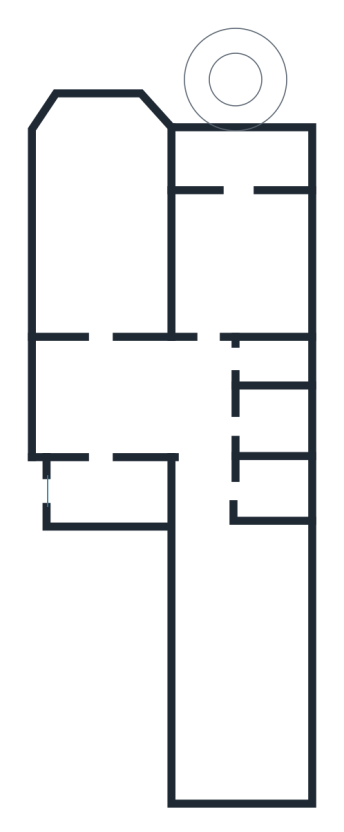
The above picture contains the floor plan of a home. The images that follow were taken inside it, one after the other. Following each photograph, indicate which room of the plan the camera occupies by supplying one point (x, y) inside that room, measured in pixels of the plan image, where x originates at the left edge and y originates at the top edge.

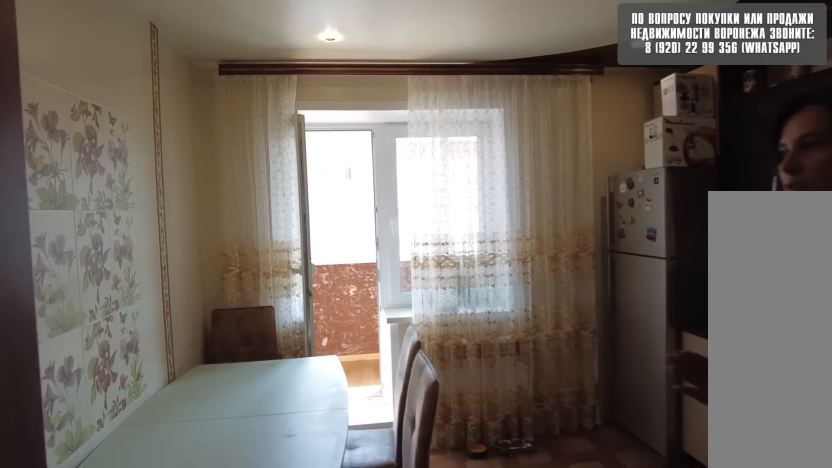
(201, 391)
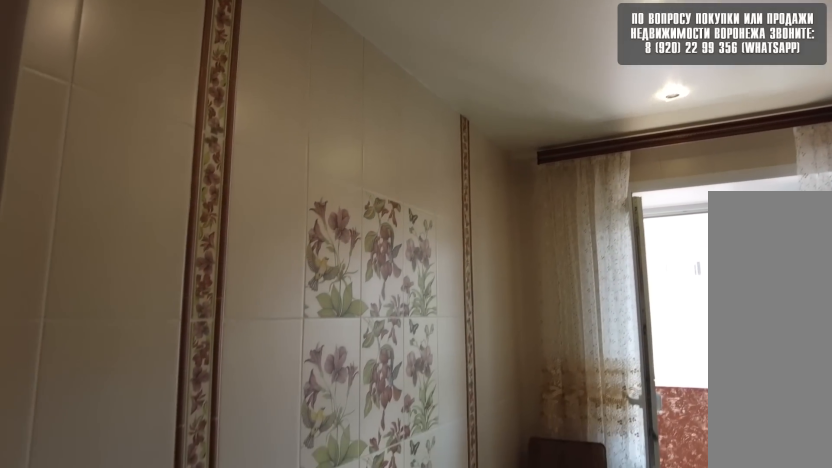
(245, 293)
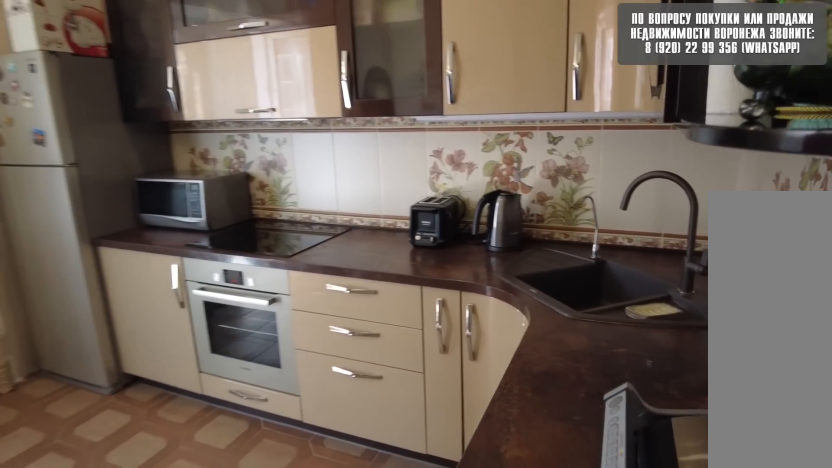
(245, 293)
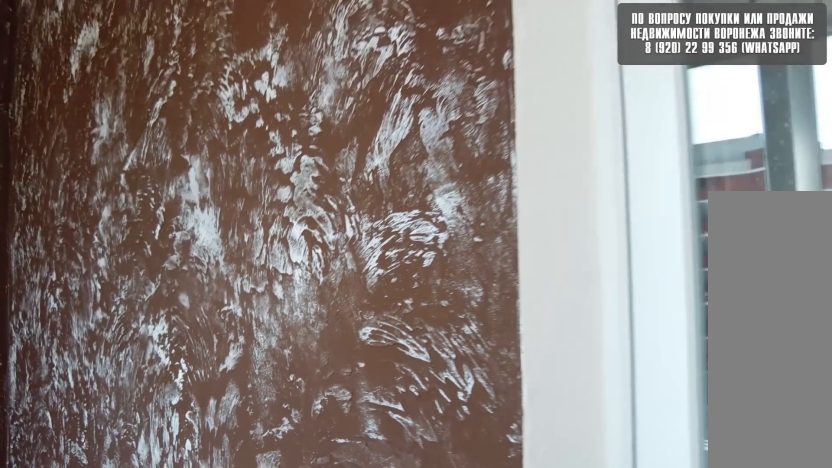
(235, 170)
